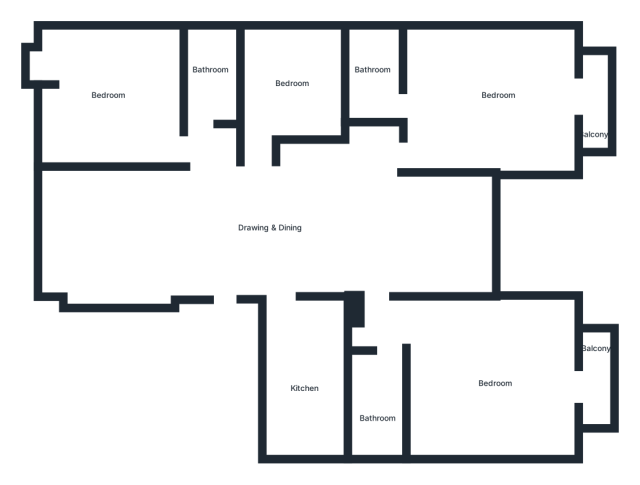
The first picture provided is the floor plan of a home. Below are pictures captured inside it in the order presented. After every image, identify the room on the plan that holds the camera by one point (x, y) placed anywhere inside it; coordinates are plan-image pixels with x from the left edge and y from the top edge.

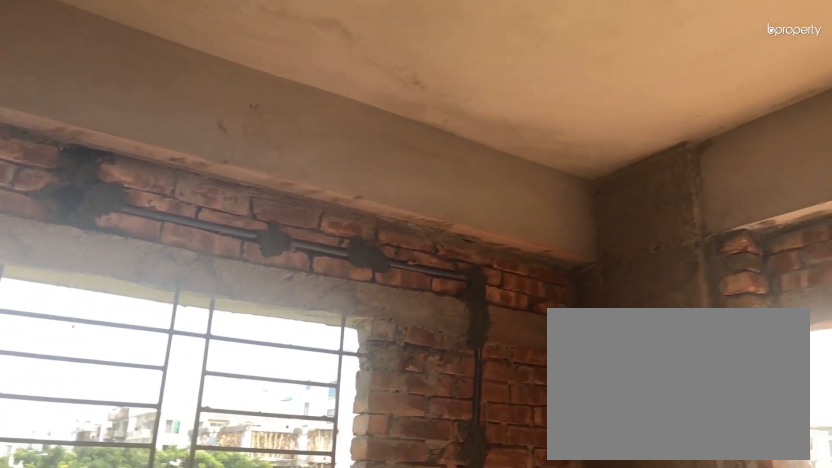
(491, 105)
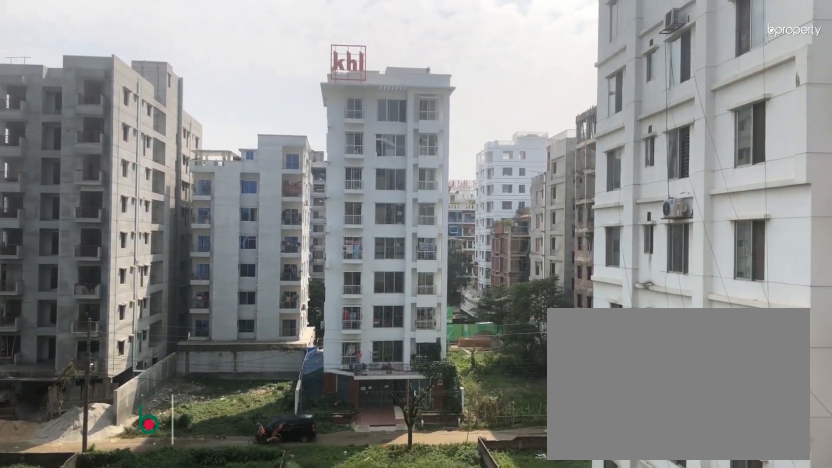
(589, 99)
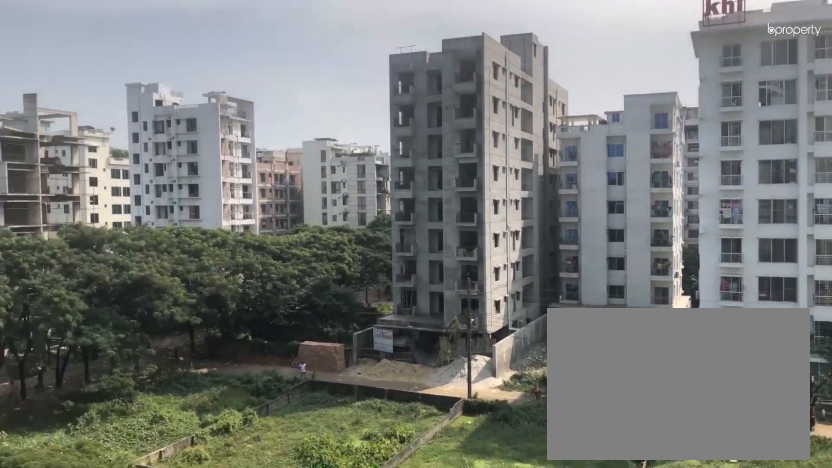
(589, 100)
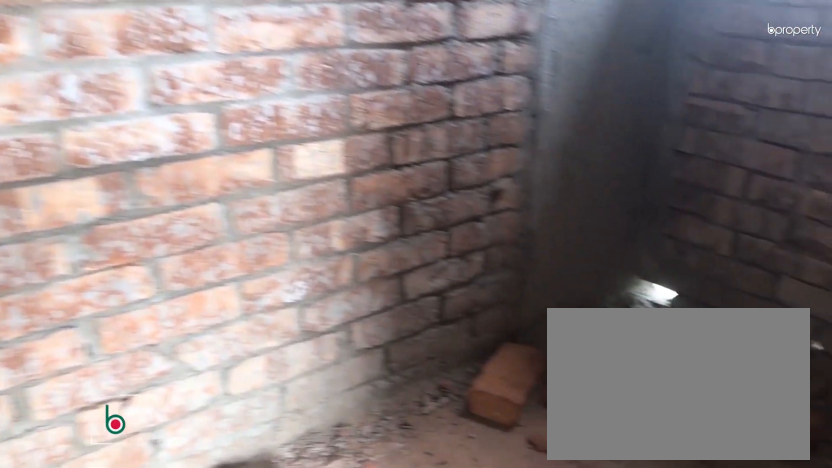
(373, 76)
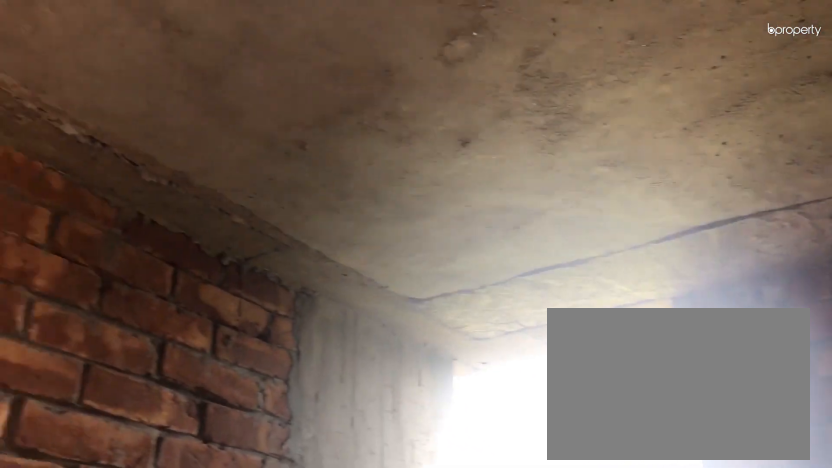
(373, 76)
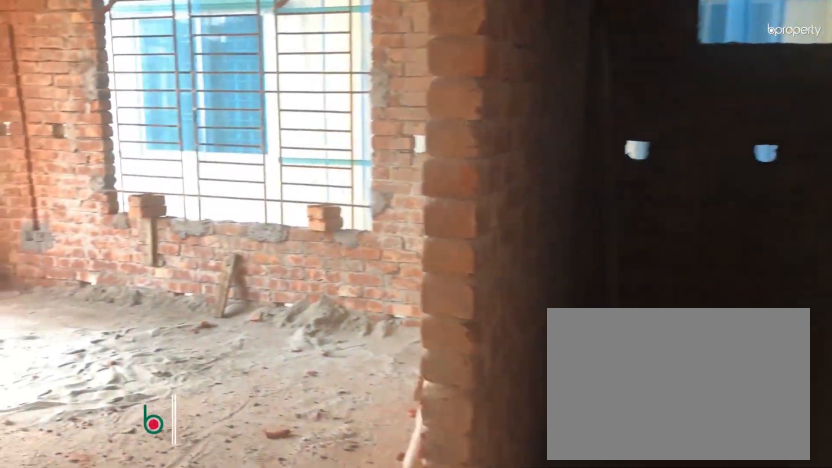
(414, 321)
